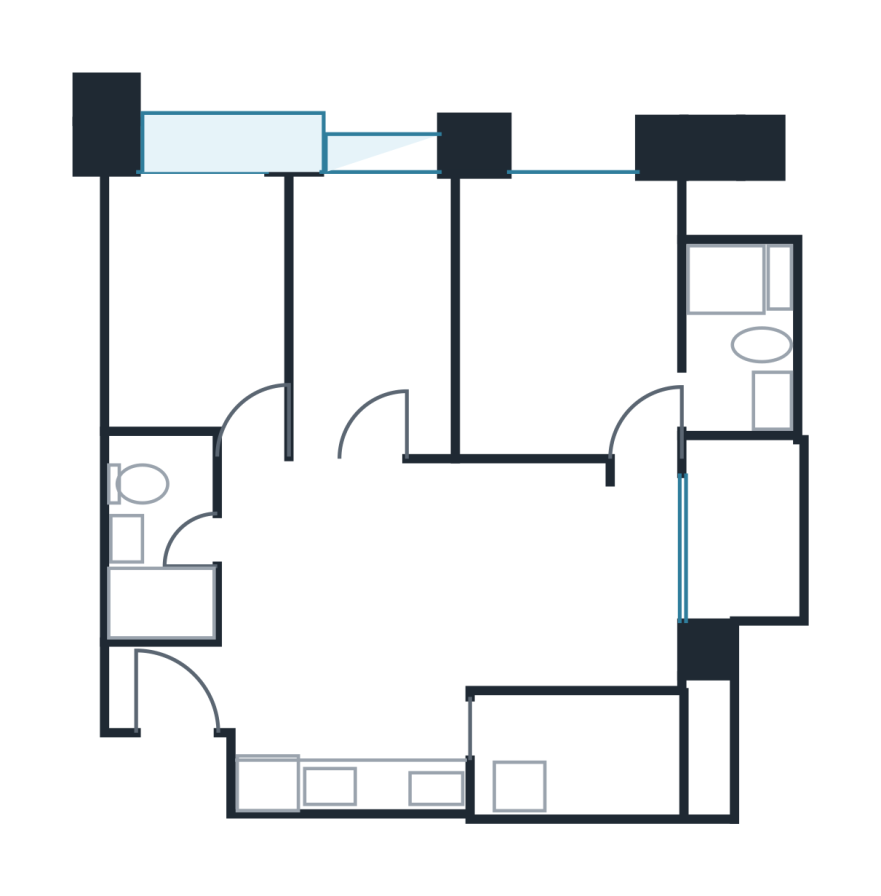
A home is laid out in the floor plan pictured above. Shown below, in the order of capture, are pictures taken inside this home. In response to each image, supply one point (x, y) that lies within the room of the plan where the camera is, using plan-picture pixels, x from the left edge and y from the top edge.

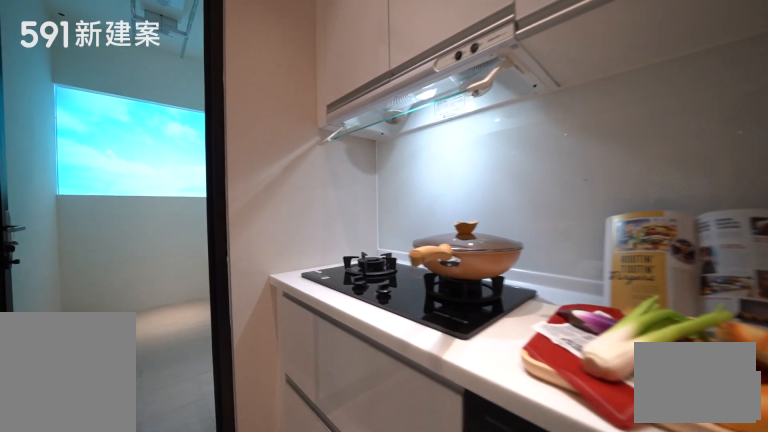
(345, 752)
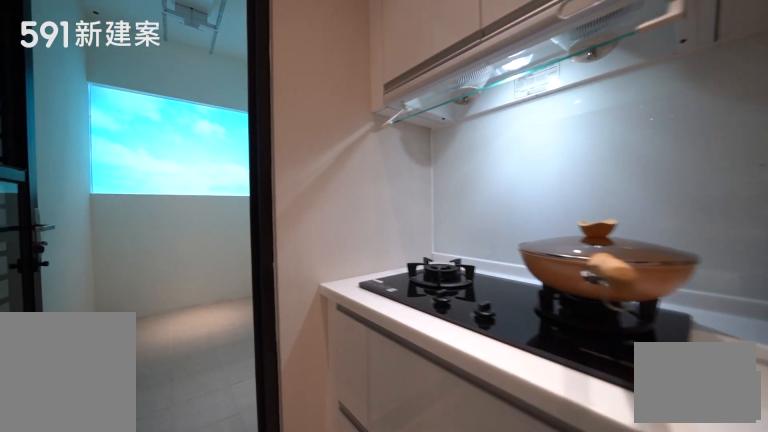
(345, 752)
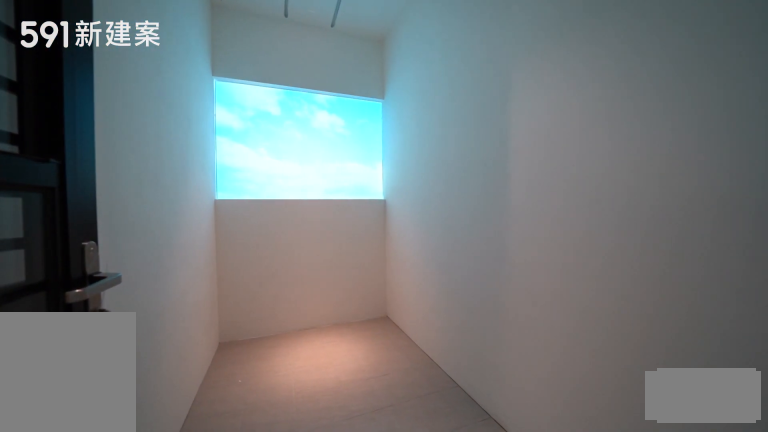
(579, 755)
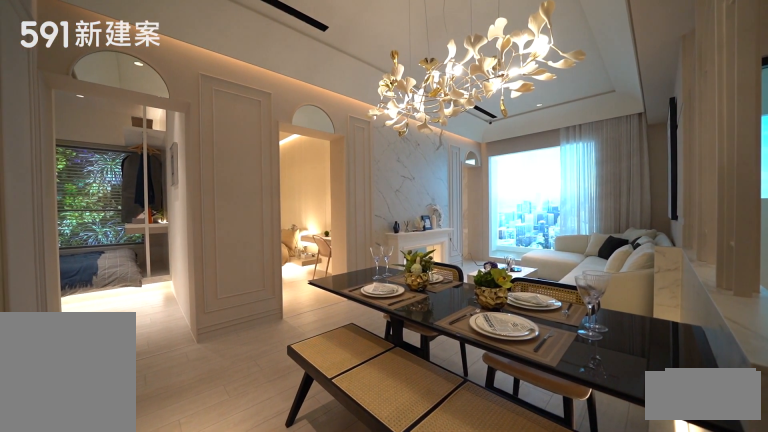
(305, 574)
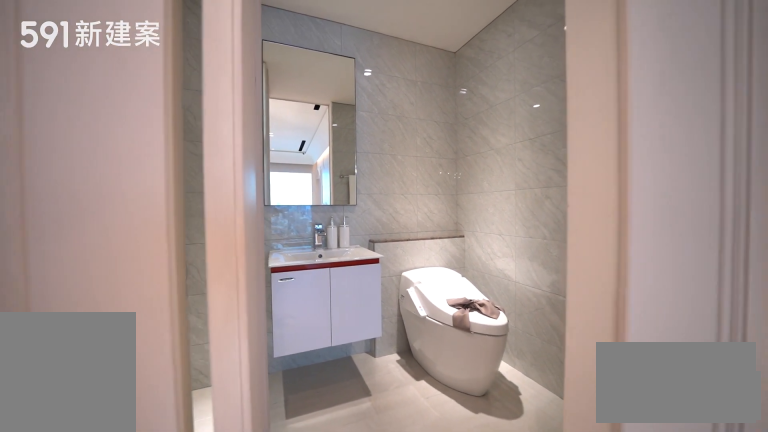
(158, 535)
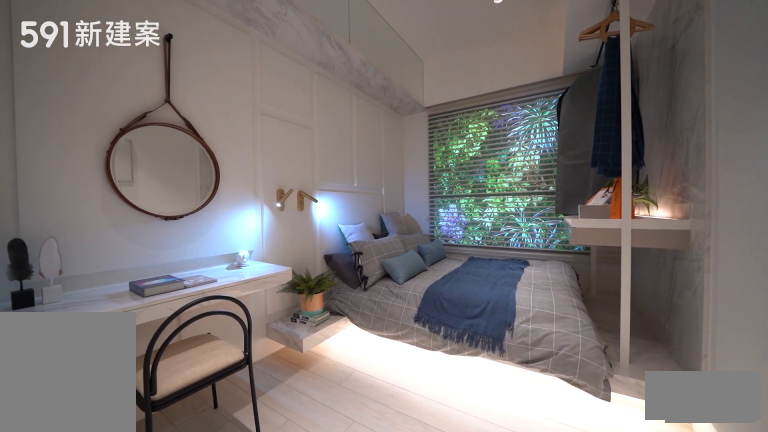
(187, 297)
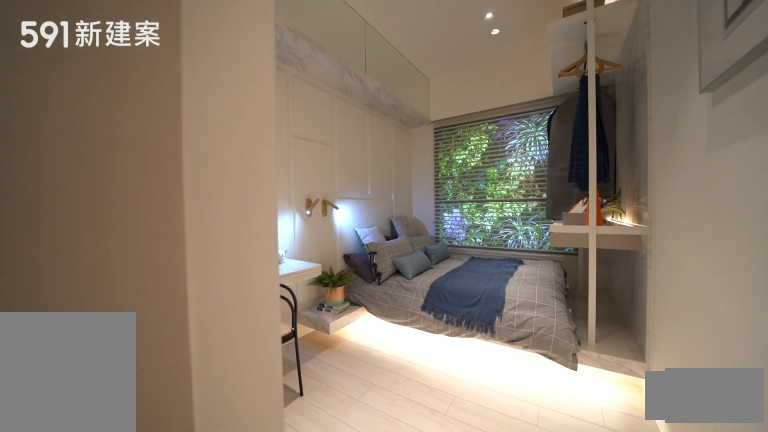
(187, 297)
